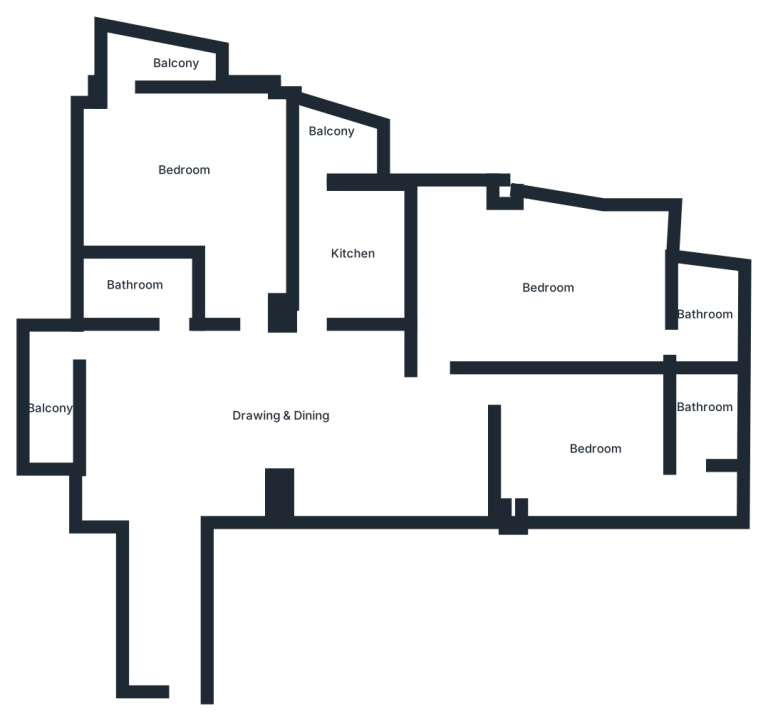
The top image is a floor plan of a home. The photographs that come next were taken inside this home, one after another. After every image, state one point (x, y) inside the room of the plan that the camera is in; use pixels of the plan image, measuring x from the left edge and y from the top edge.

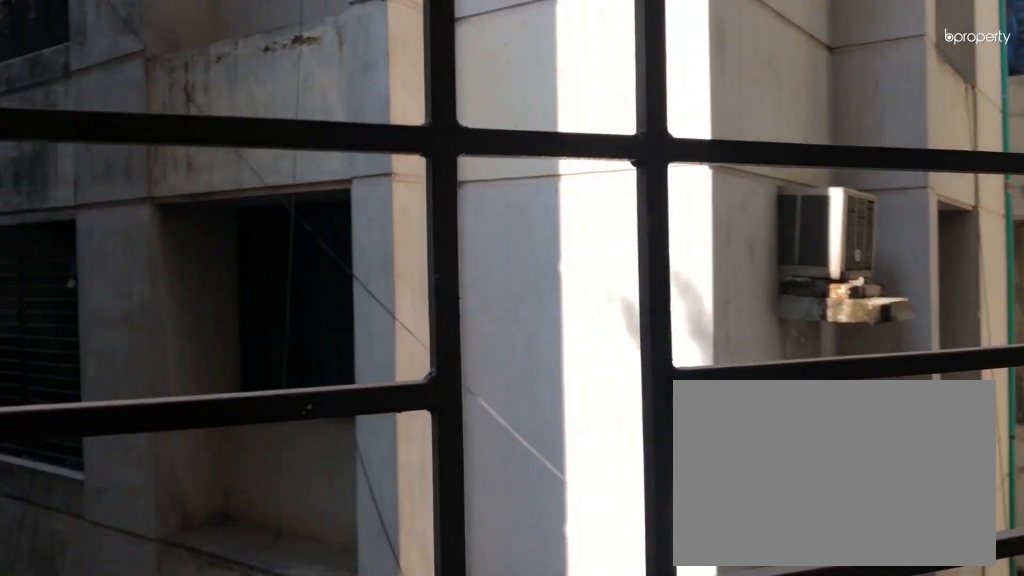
(150, 61)
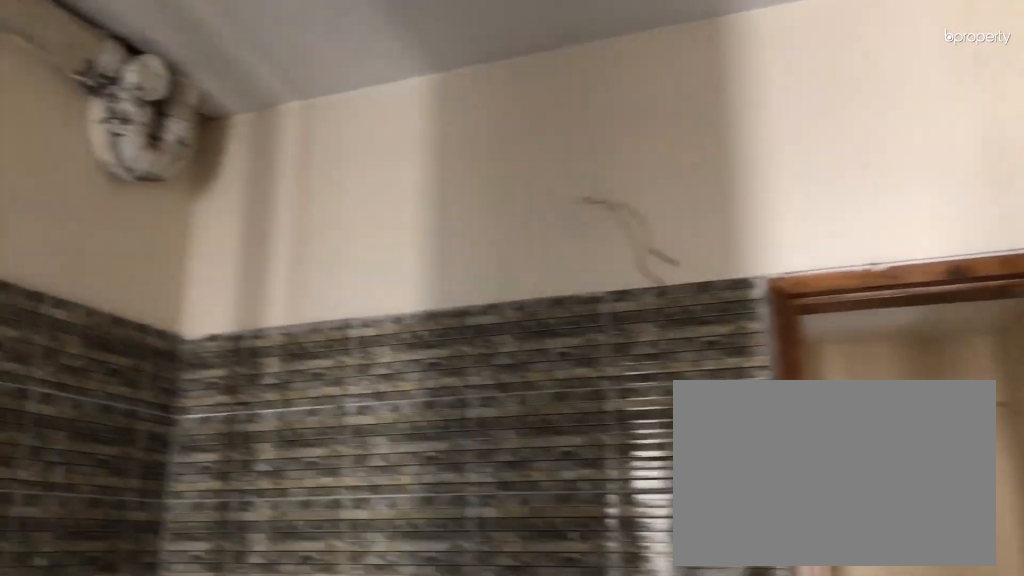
(353, 250)
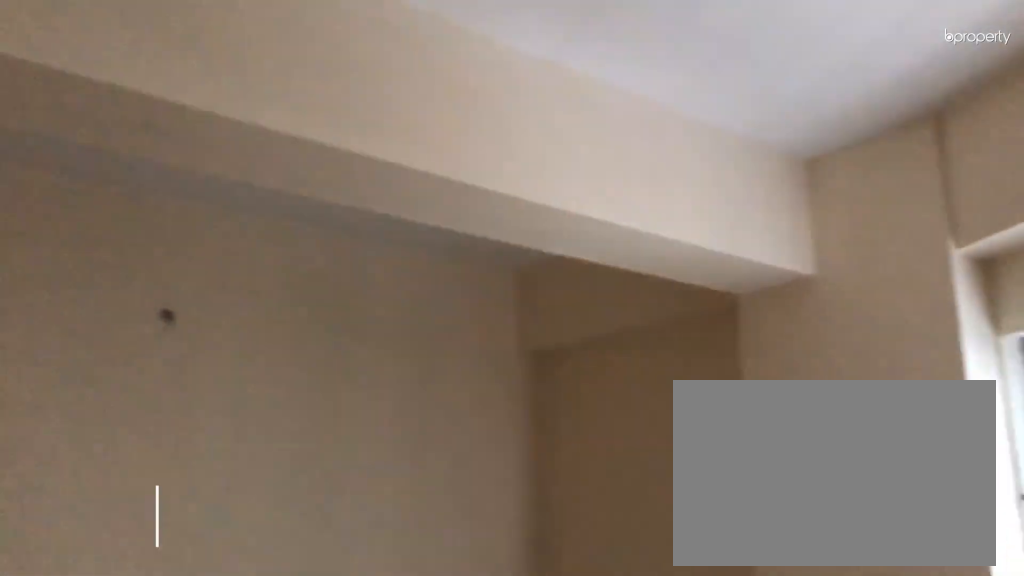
(538, 292)
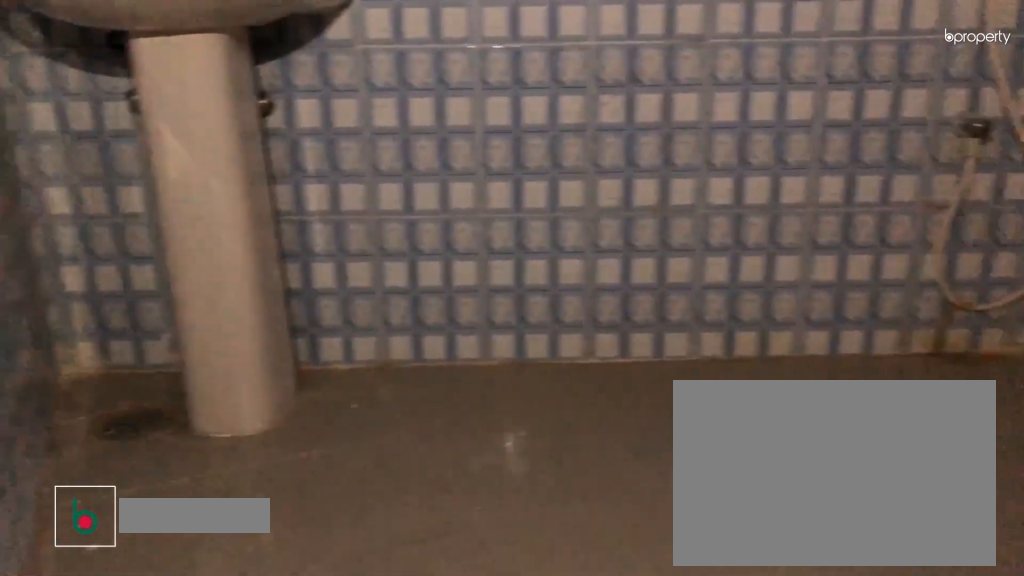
(706, 314)
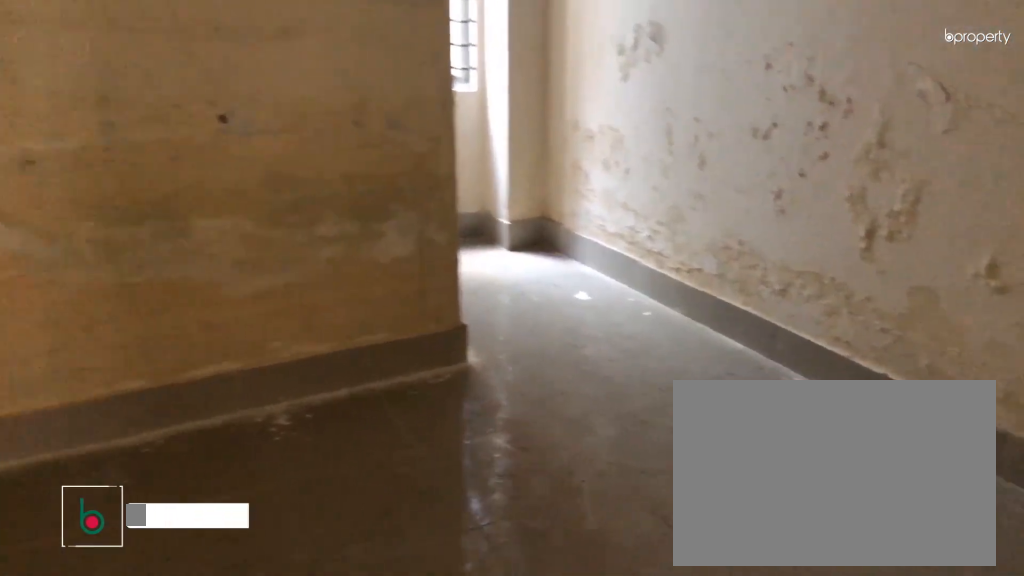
(595, 454)
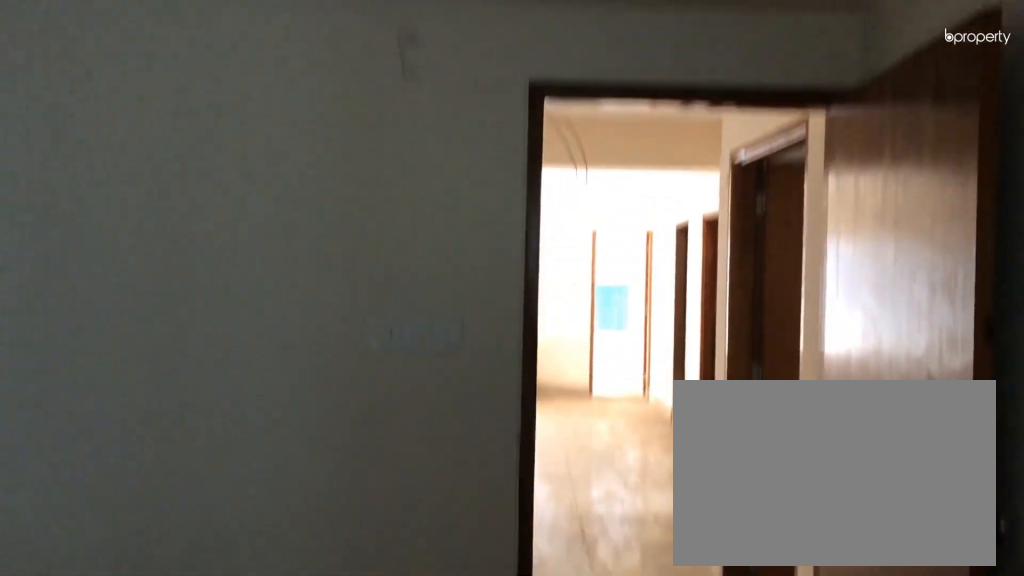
(595, 454)
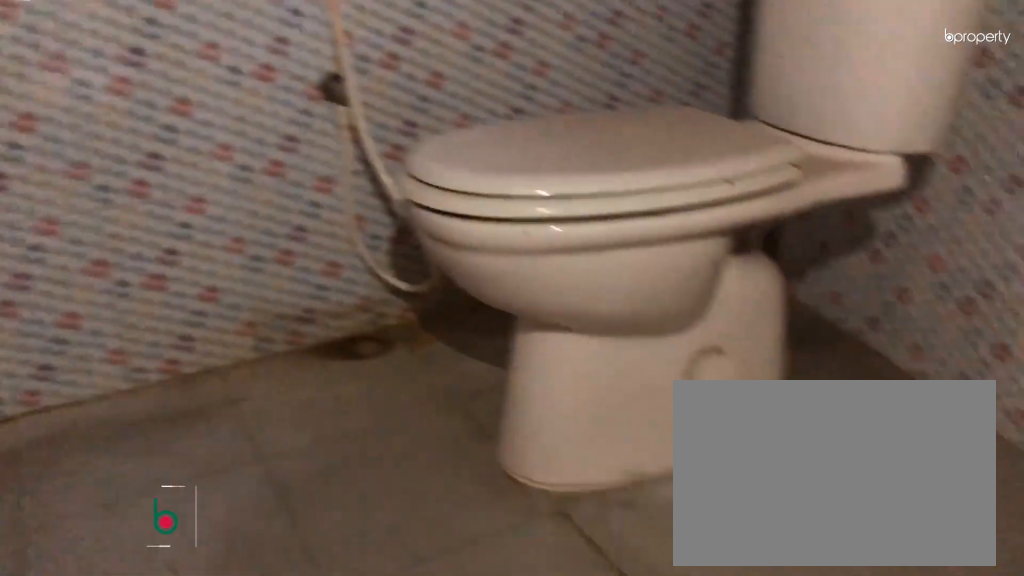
(702, 414)
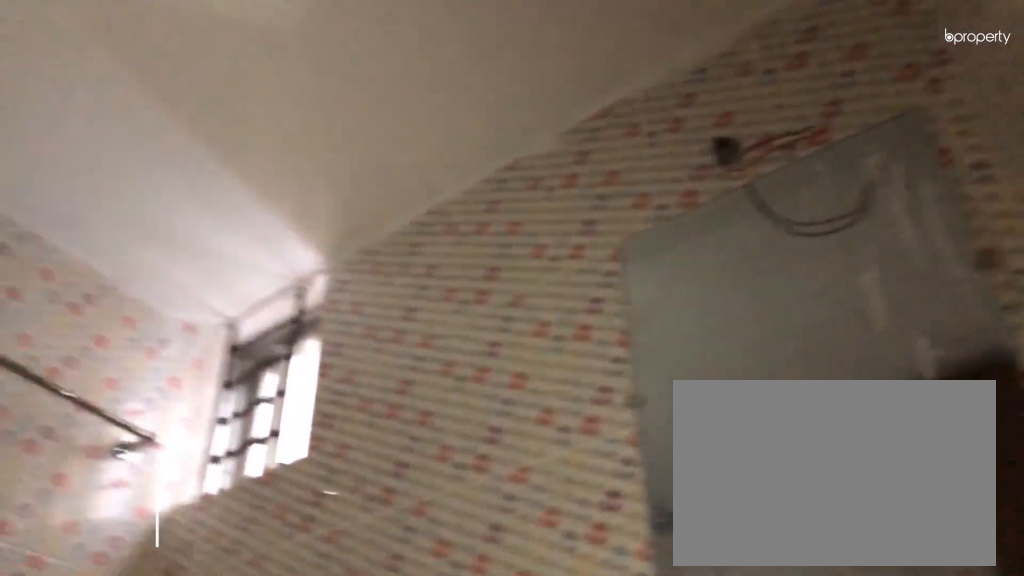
(702, 414)
